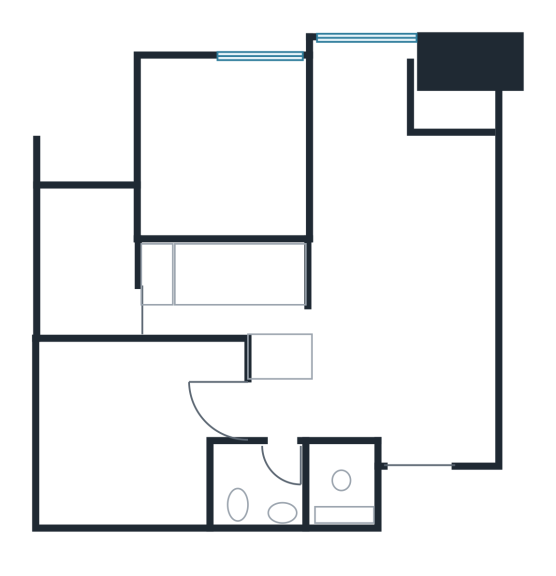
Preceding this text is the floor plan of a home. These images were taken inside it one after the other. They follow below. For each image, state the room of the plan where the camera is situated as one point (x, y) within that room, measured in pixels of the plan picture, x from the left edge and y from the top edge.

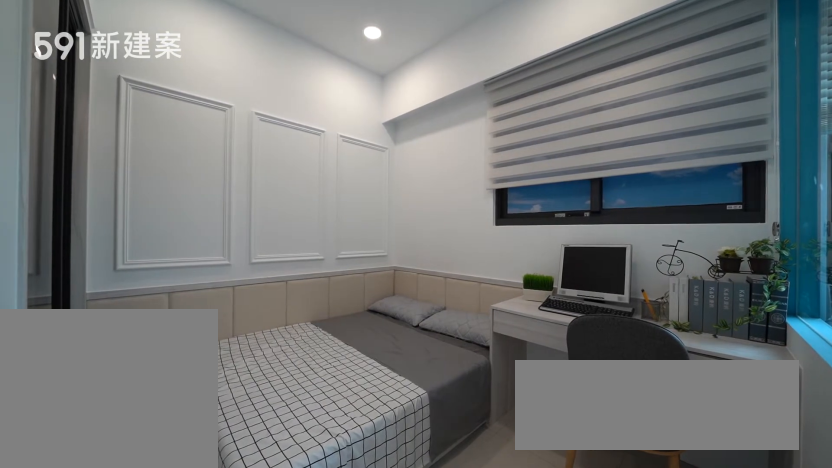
(222, 145)
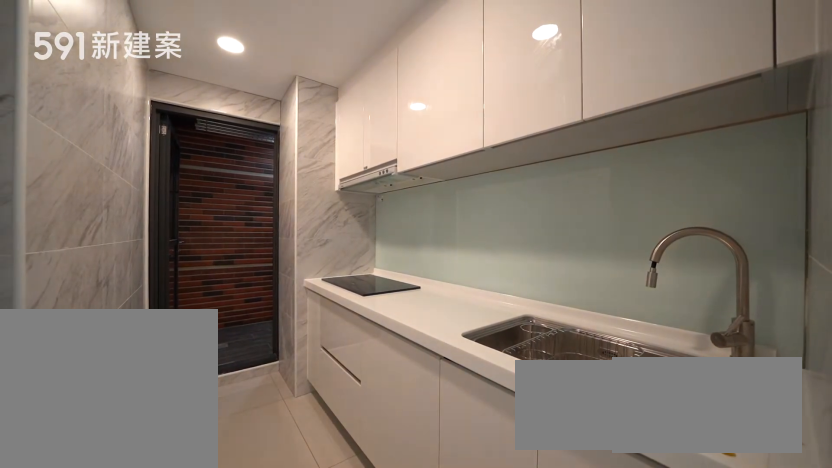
(228, 294)
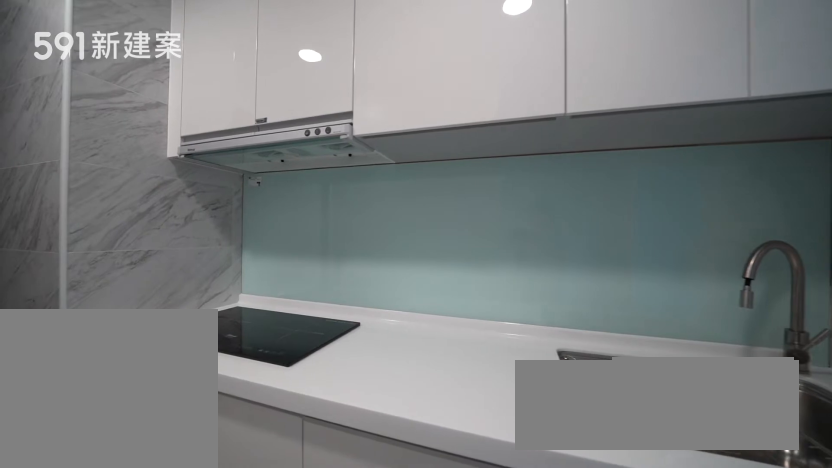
(228, 294)
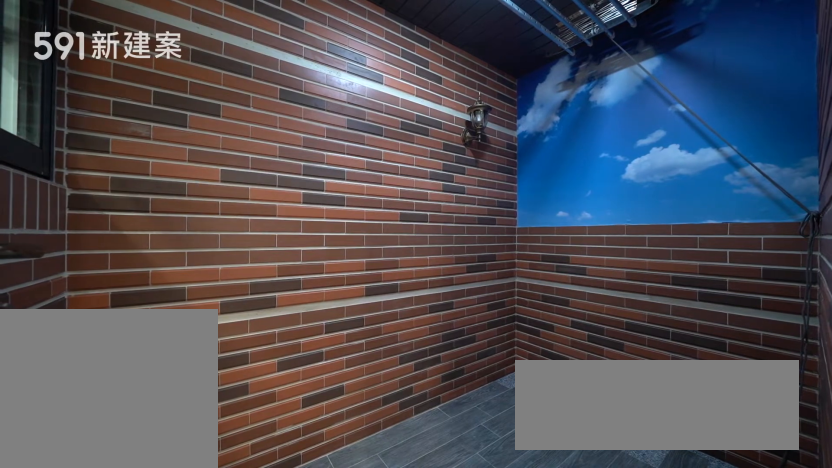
(85, 255)
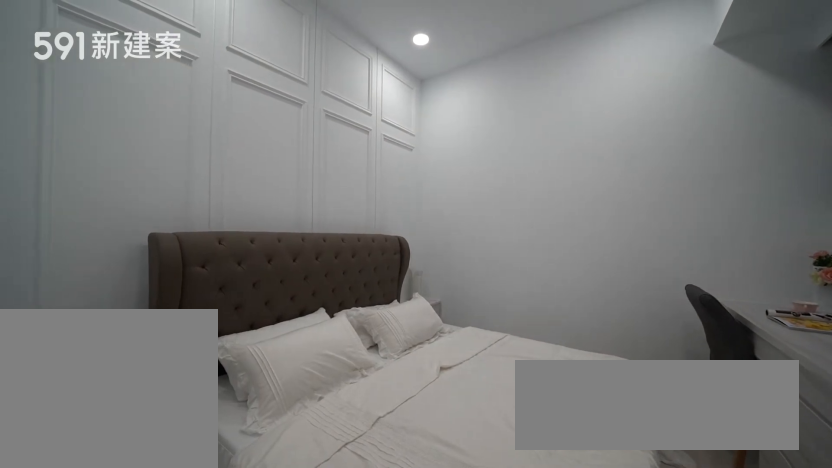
(129, 430)
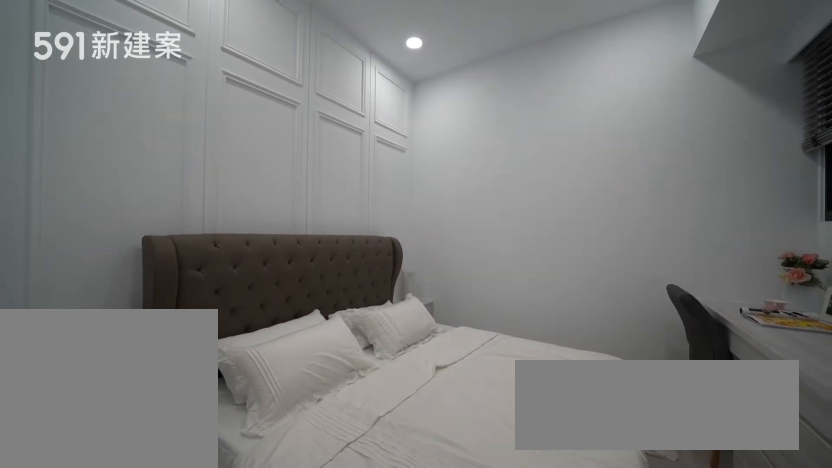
(129, 430)
